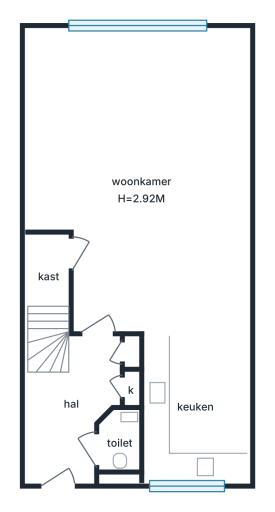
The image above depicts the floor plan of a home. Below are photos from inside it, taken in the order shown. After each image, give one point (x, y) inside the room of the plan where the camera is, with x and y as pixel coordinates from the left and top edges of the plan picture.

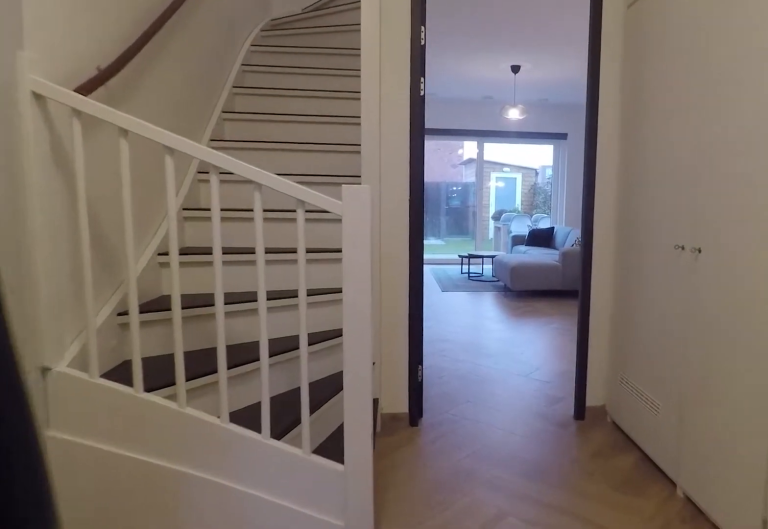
(71, 410)
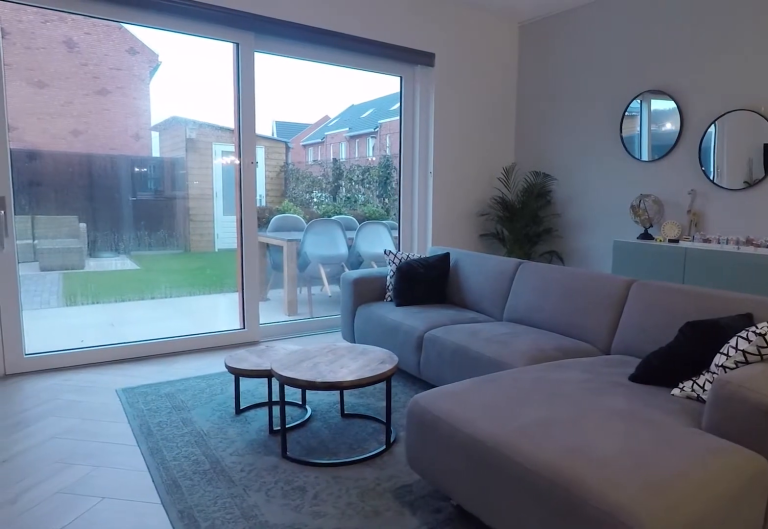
(148, 215)
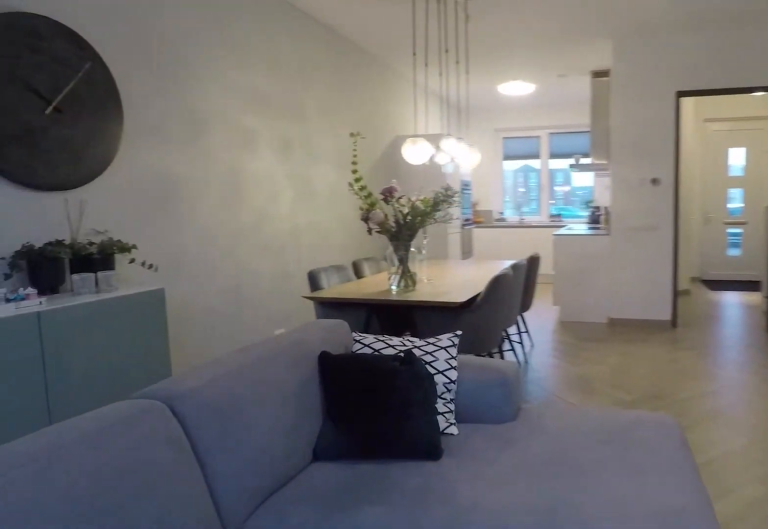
(148, 215)
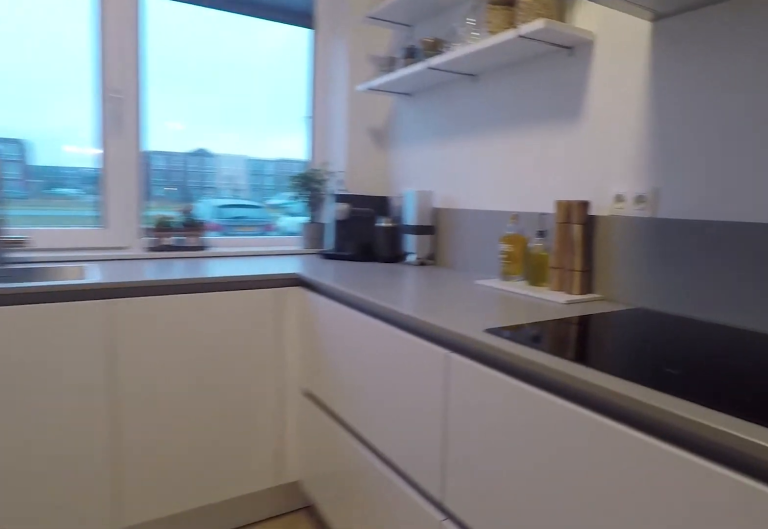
(196, 405)
